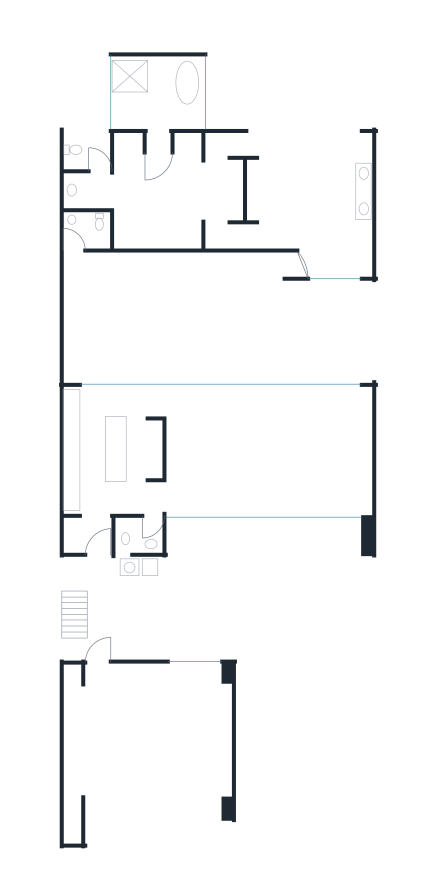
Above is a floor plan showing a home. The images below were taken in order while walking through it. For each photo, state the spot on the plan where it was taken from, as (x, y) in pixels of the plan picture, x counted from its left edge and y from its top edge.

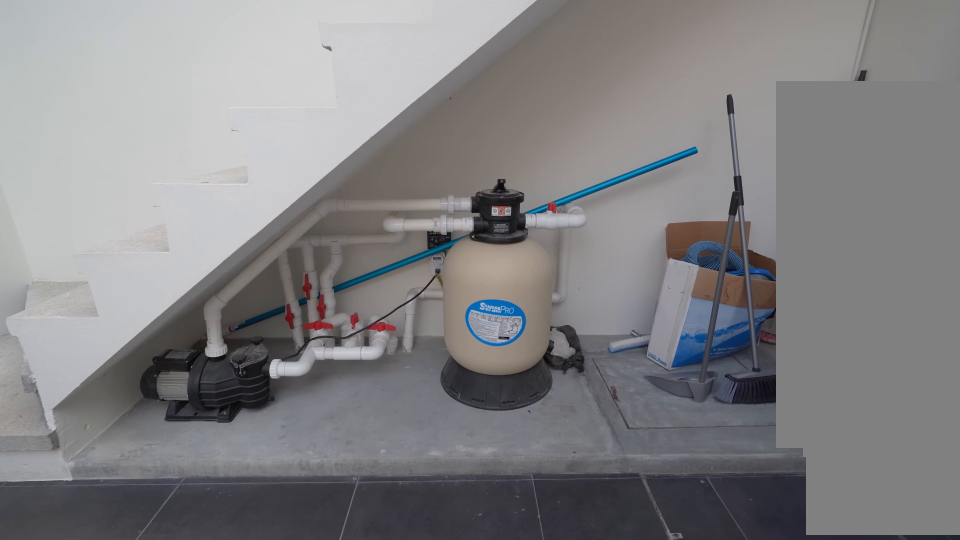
(93, 592)
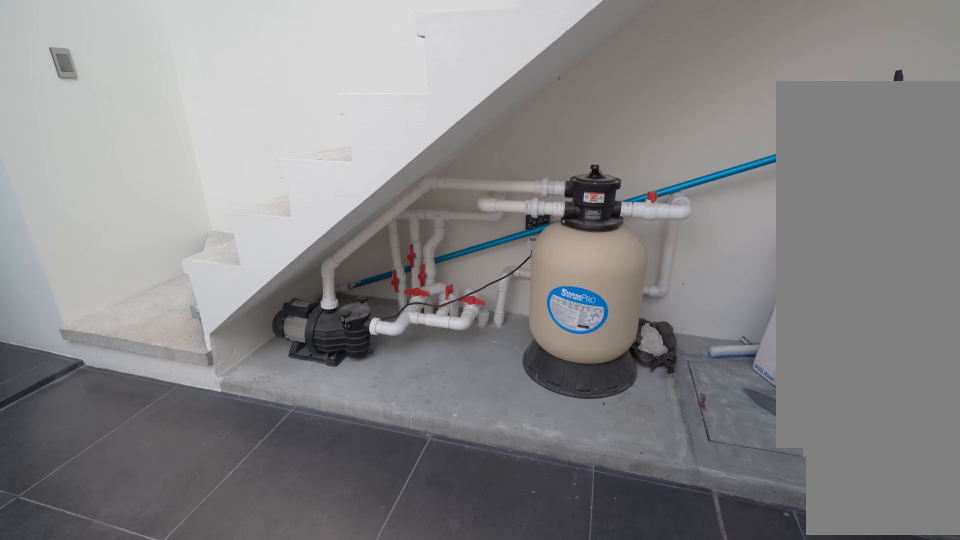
(92, 592)
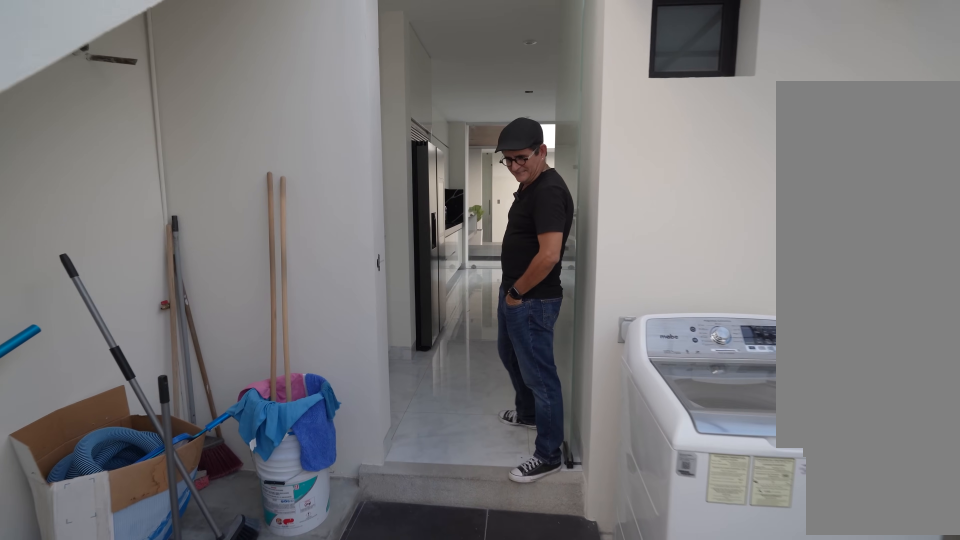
(95, 560)
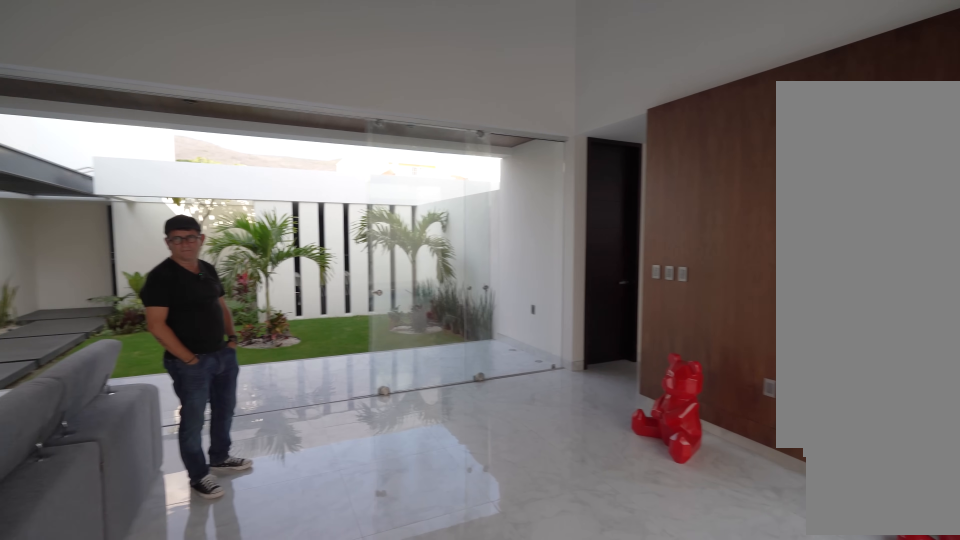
(217, 471)
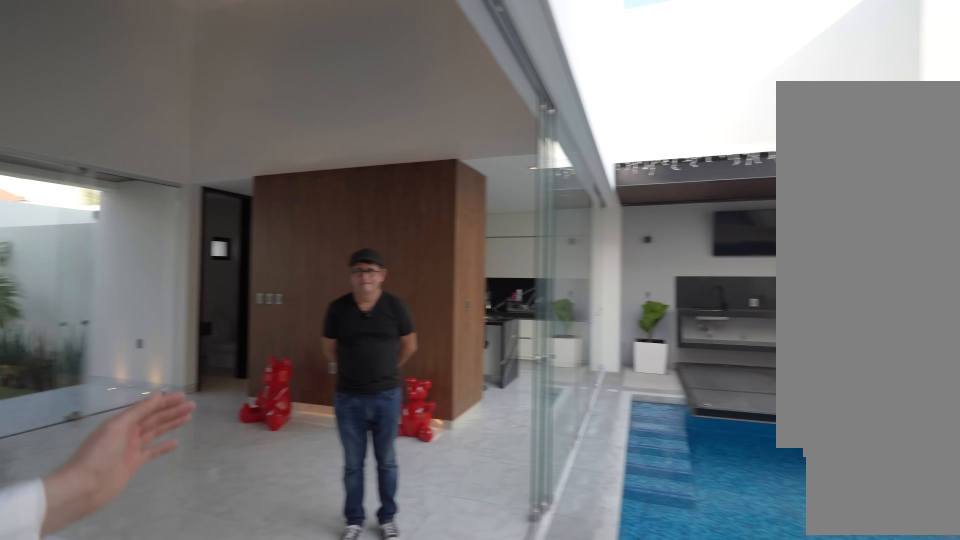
(272, 344)
